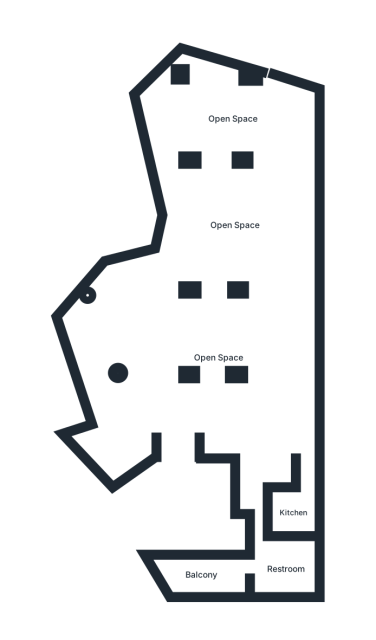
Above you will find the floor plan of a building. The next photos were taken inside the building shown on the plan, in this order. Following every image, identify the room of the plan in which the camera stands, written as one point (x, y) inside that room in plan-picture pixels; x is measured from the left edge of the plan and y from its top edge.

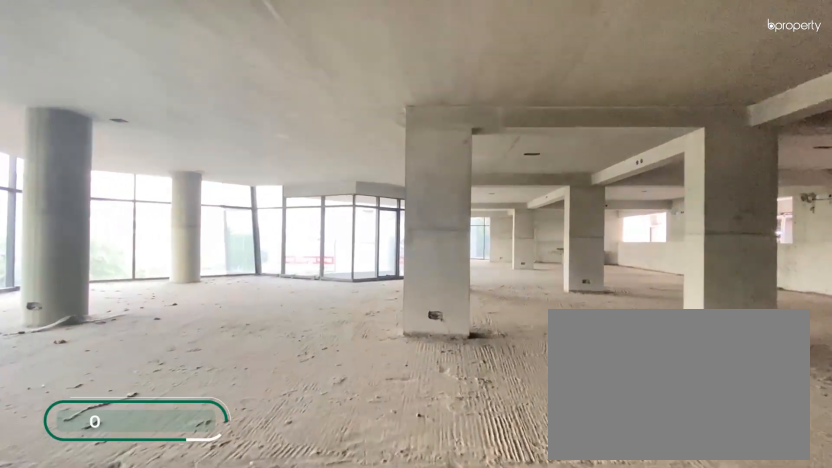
(206, 410)
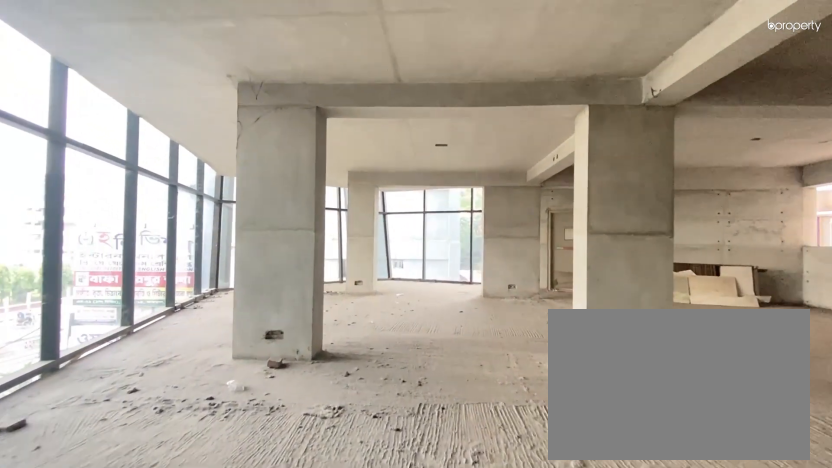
(214, 265)
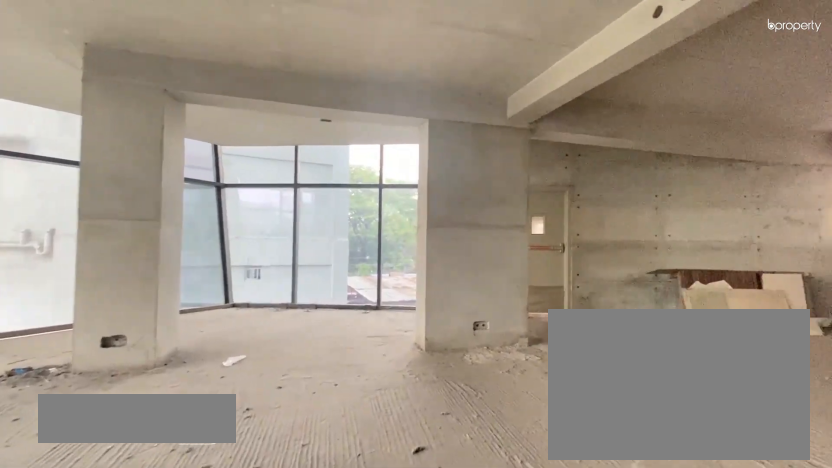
(243, 124)
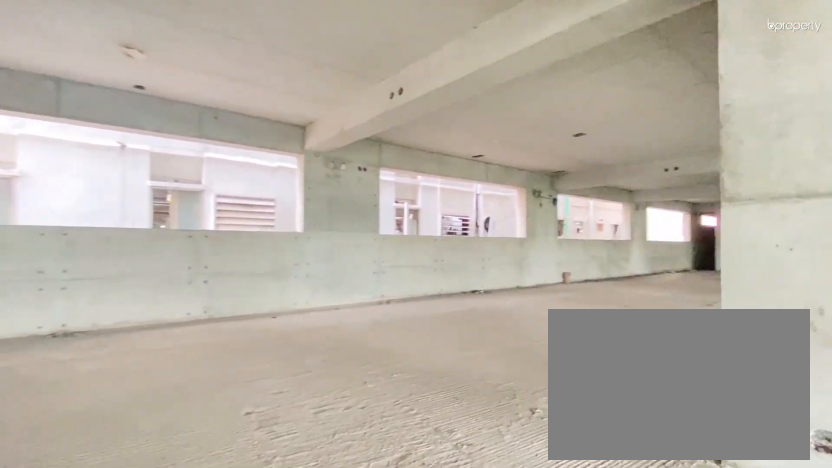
(243, 124)
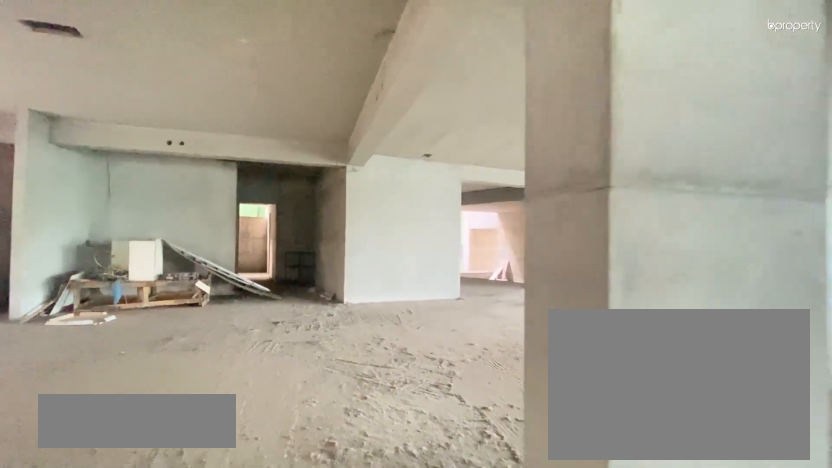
(296, 391)
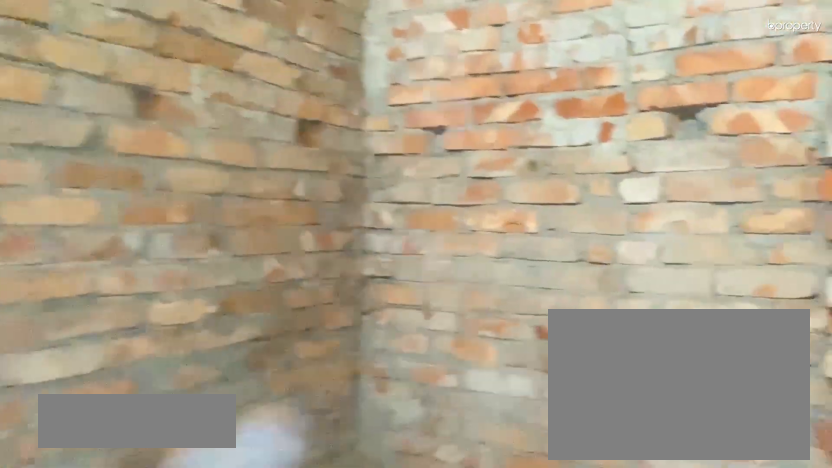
(292, 515)
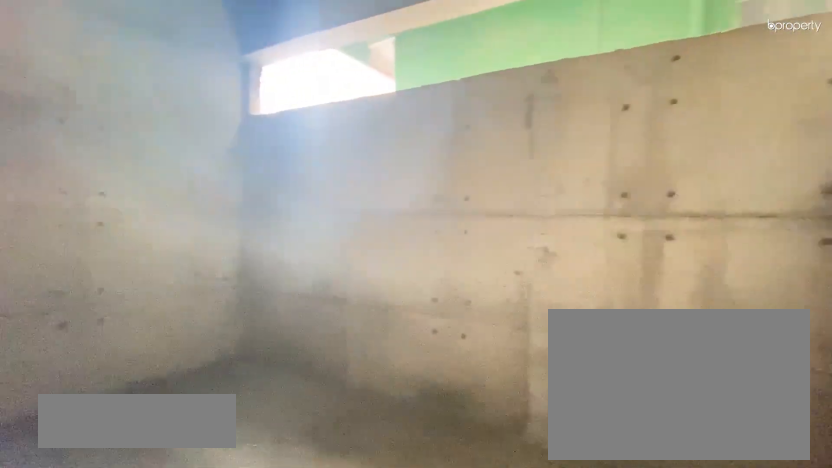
(280, 568)
